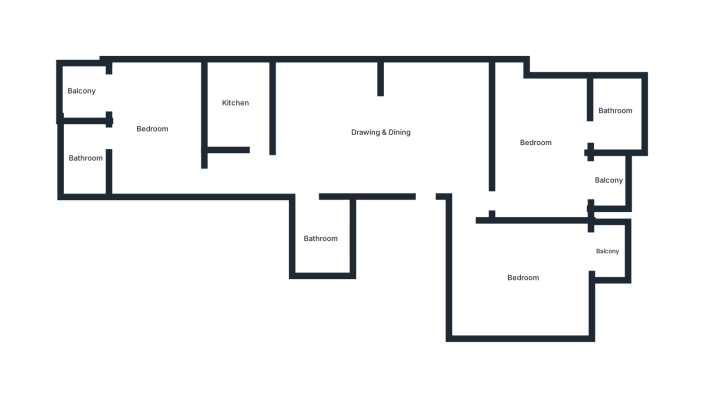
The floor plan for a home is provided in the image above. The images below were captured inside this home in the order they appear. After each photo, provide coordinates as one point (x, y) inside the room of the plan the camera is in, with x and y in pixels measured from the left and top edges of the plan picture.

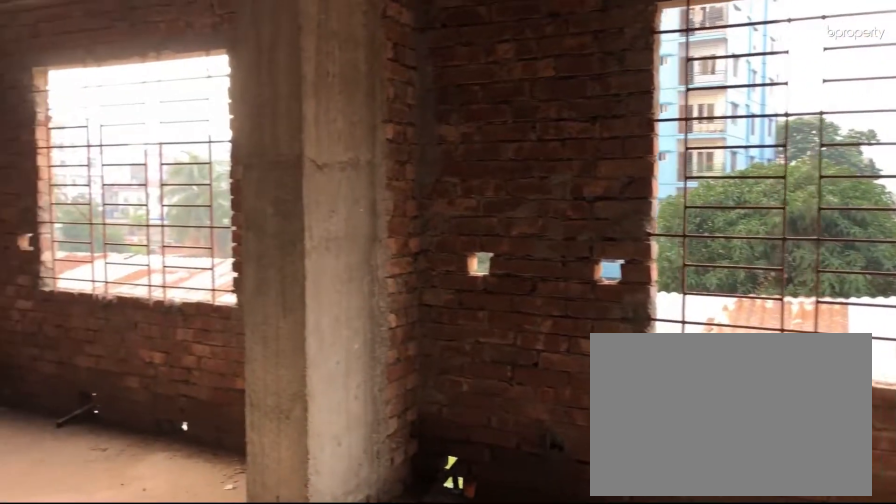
(377, 129)
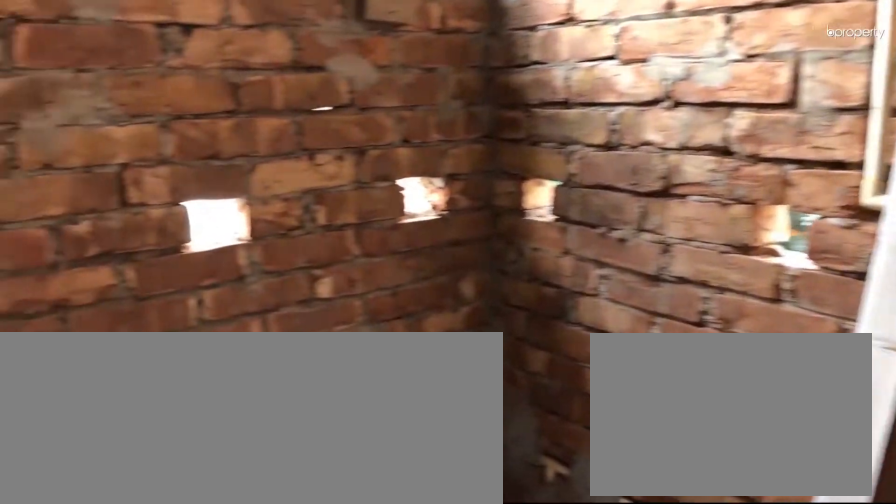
(614, 108)
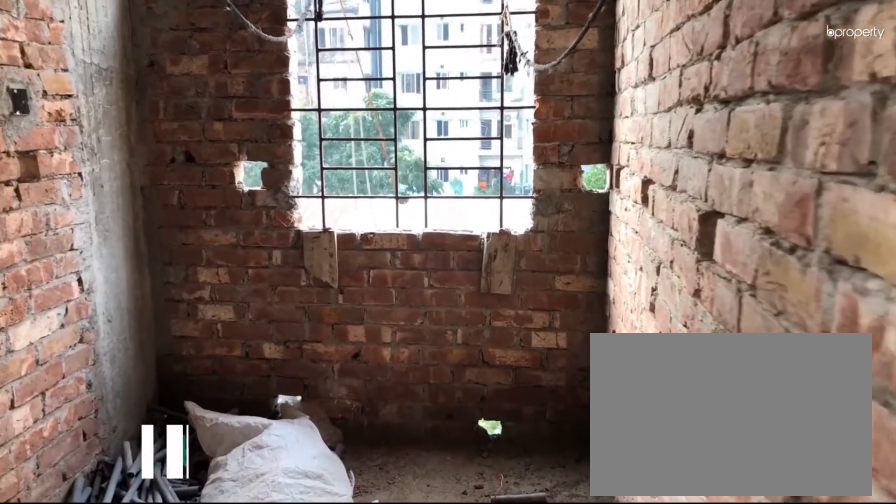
(237, 104)
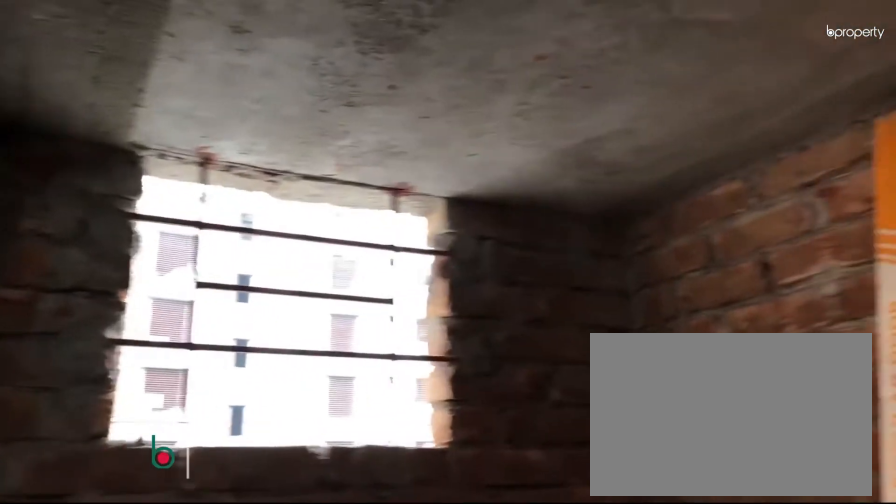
(82, 160)
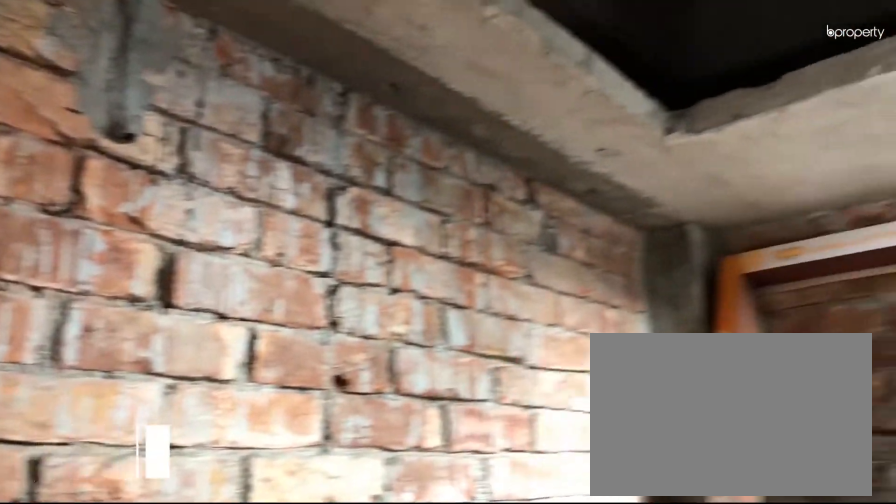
(321, 238)
